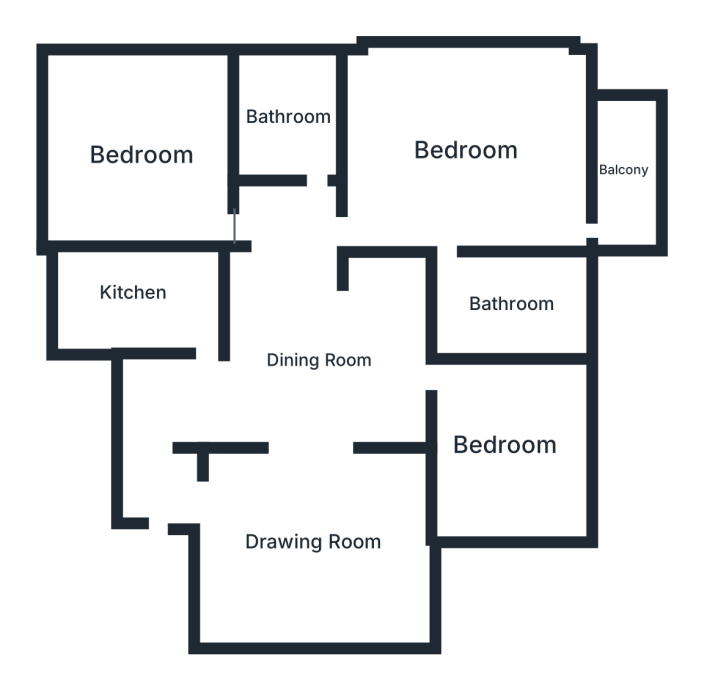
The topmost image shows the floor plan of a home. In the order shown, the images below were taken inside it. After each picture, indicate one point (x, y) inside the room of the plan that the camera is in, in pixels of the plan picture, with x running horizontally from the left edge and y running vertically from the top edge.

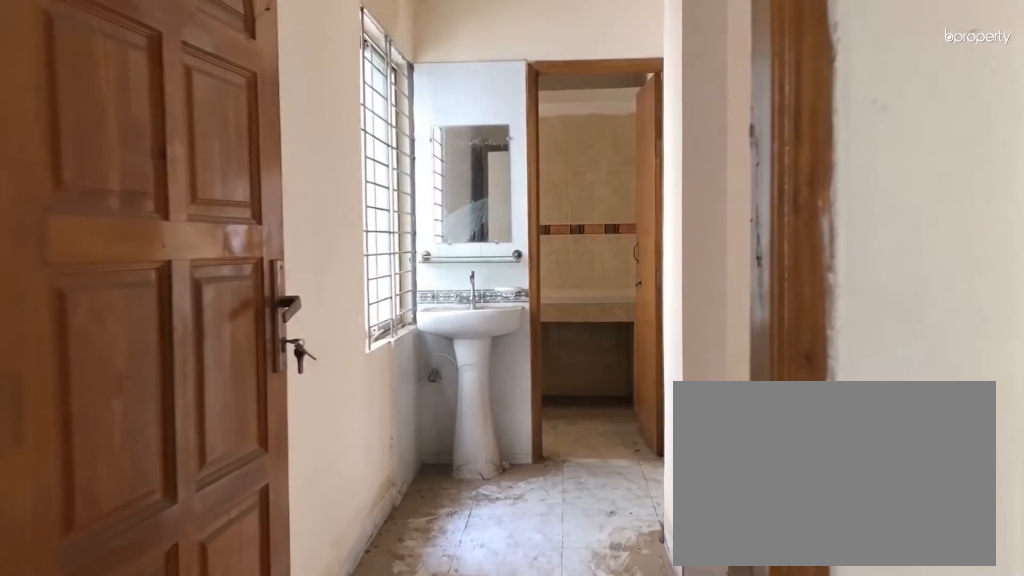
(162, 424)
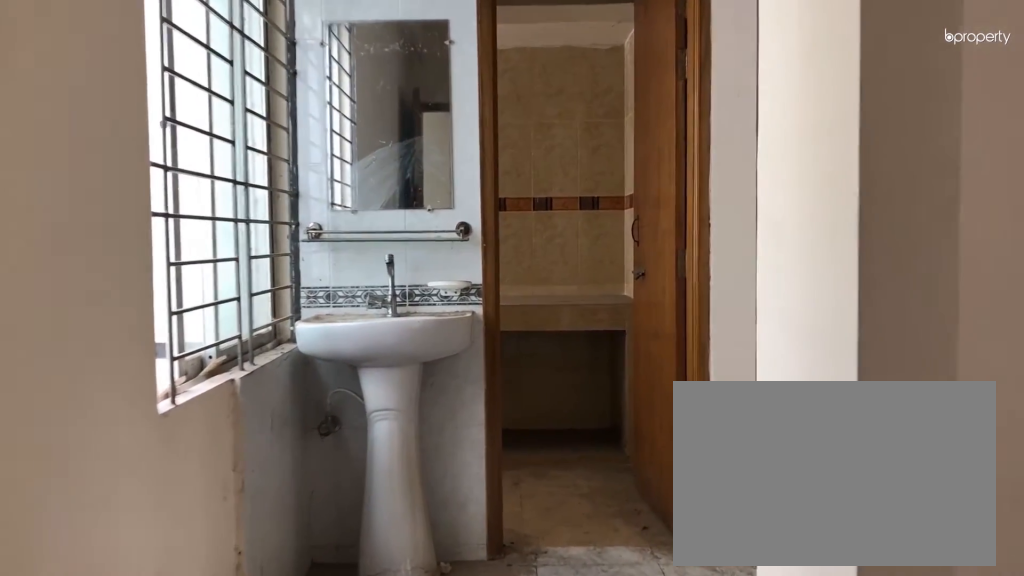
(162, 424)
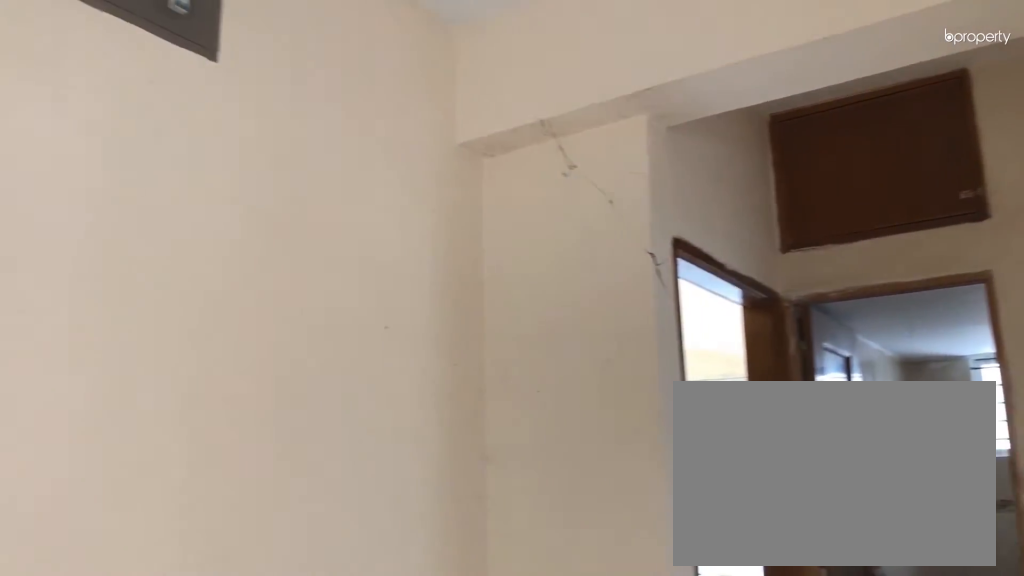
(319, 361)
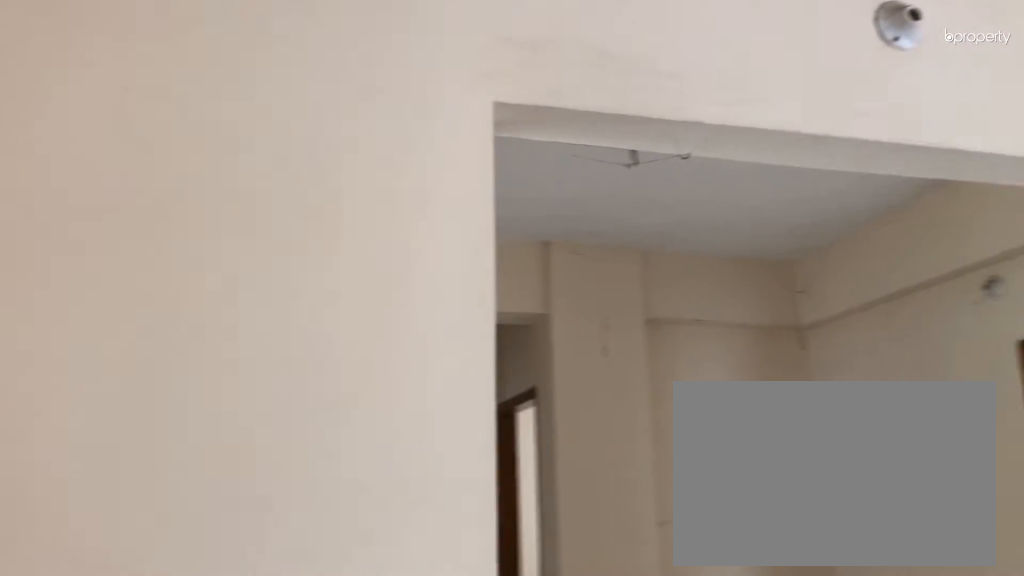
(325, 554)
